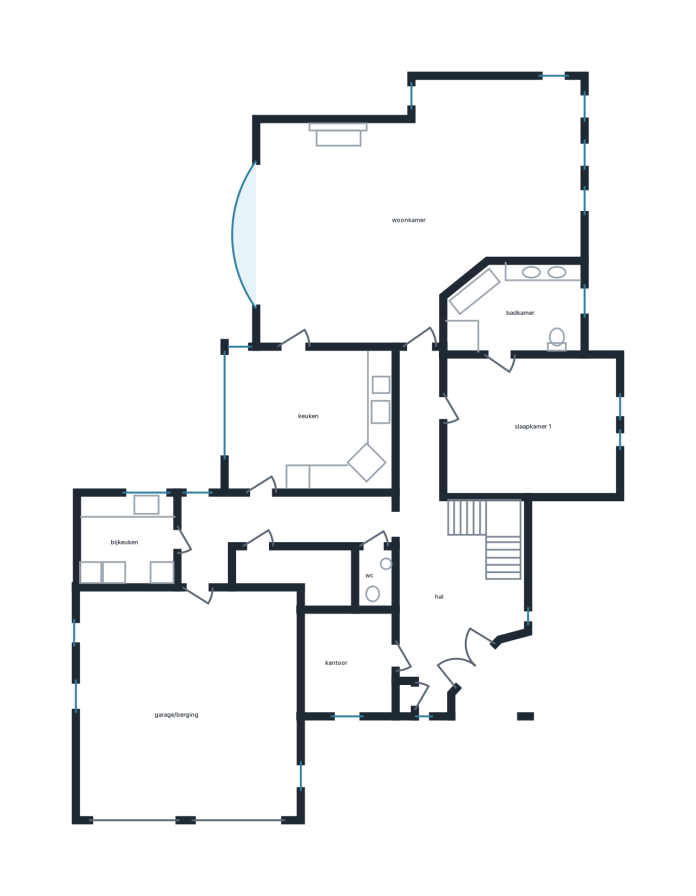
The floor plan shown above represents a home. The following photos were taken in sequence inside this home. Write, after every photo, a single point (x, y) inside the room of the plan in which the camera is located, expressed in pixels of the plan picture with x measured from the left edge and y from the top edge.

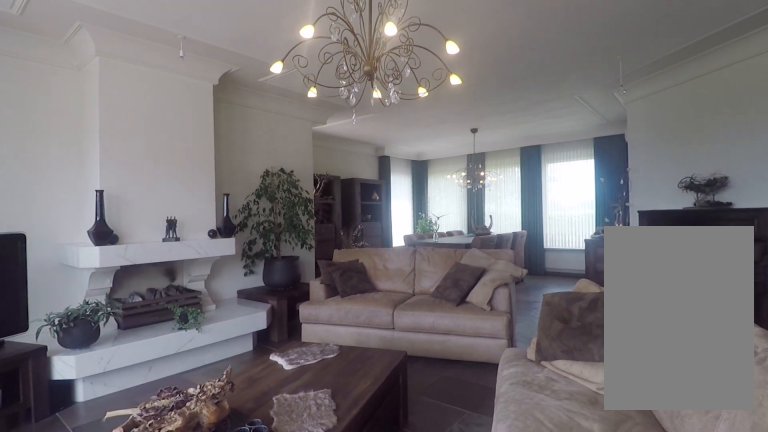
(405, 209)
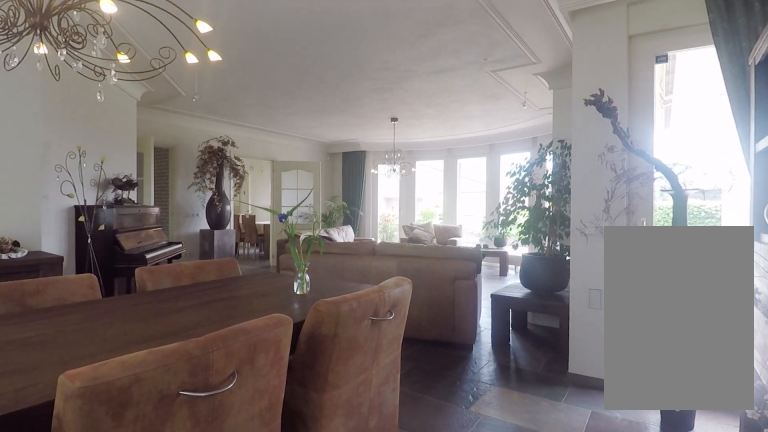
(405, 209)
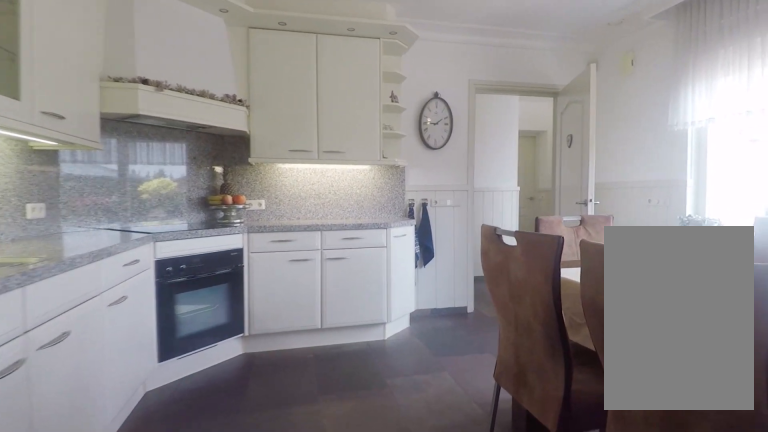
(310, 418)
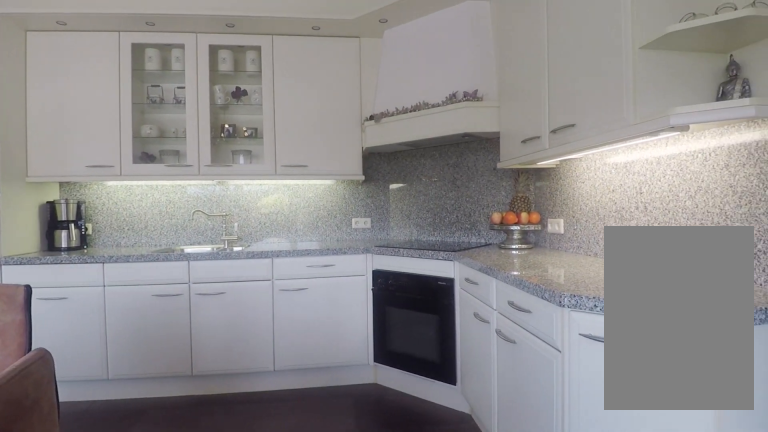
(310, 418)
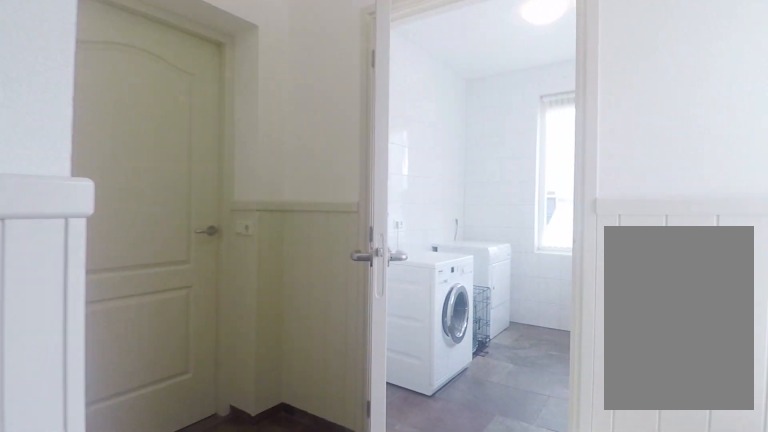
(270, 527)
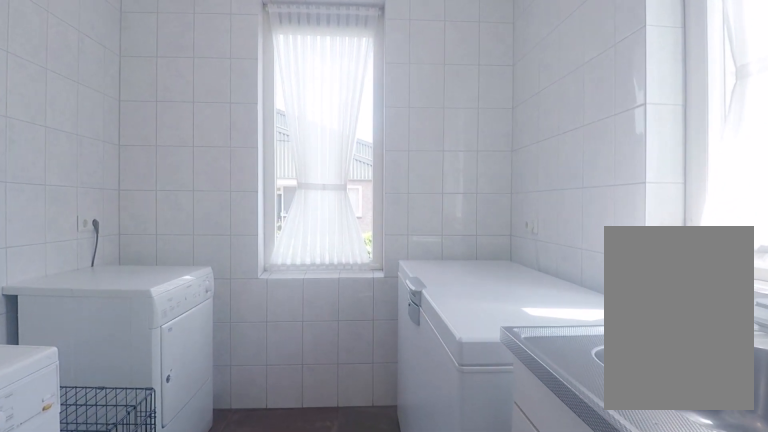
(128, 540)
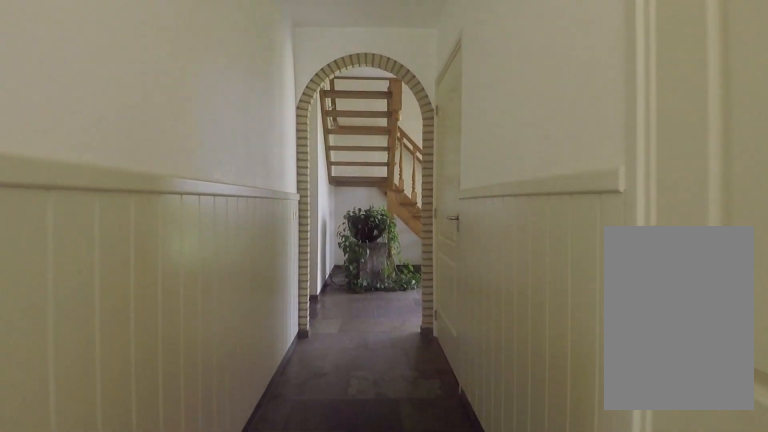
(270, 527)
